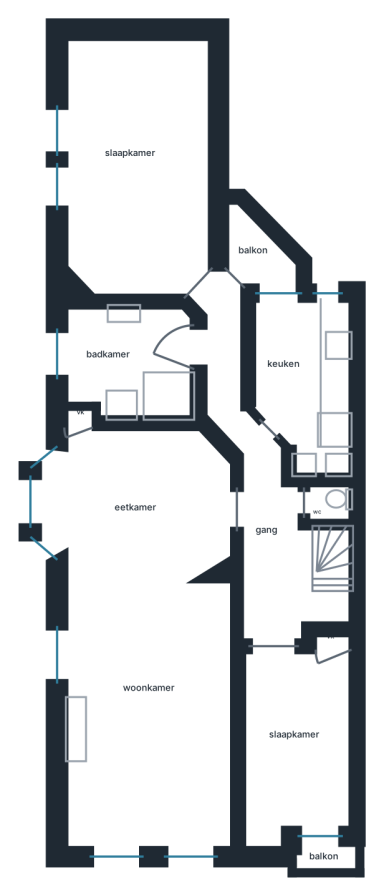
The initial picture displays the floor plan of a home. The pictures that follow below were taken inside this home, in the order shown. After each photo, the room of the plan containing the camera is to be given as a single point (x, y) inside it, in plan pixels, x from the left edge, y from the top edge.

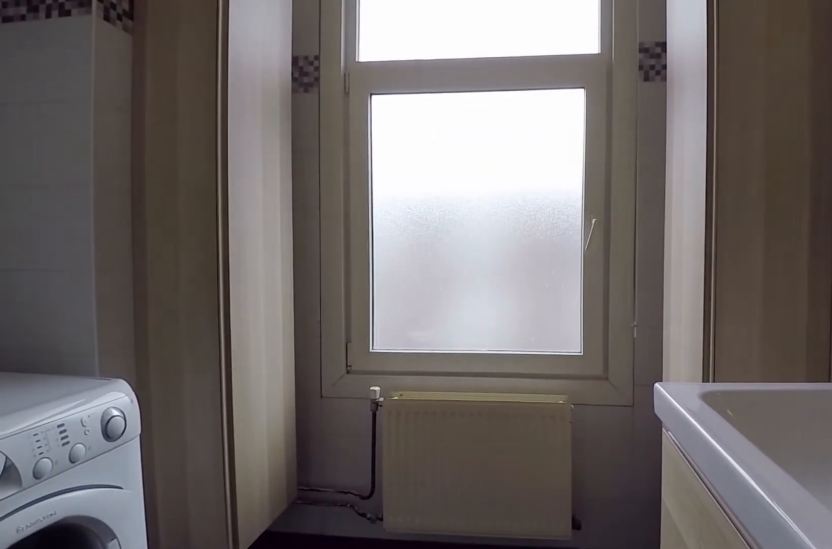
(131, 364)
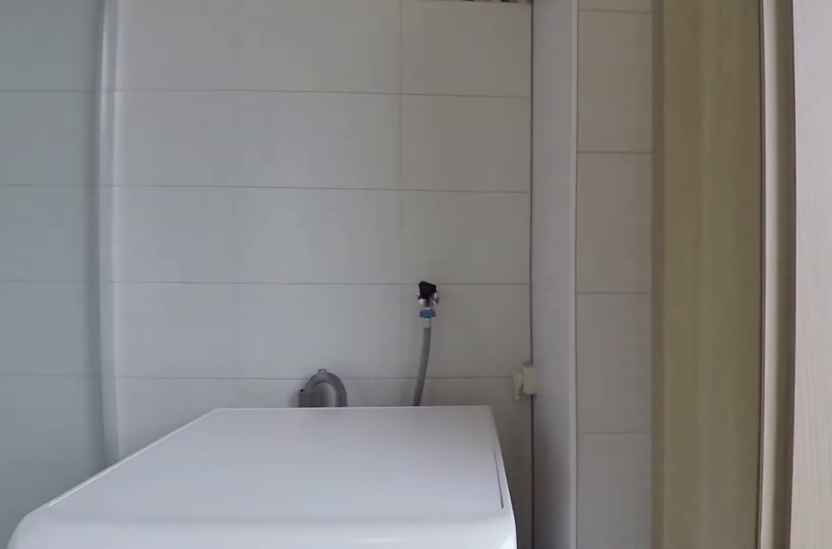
(131, 364)
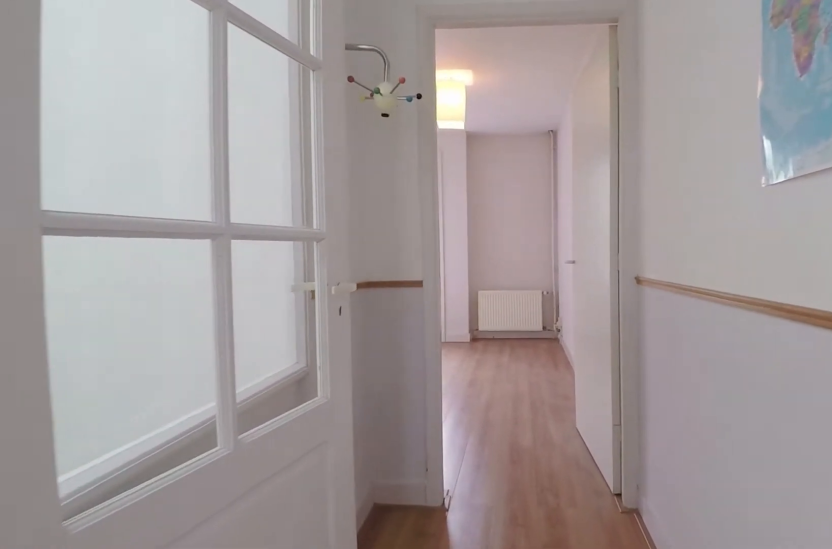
(329, 560)
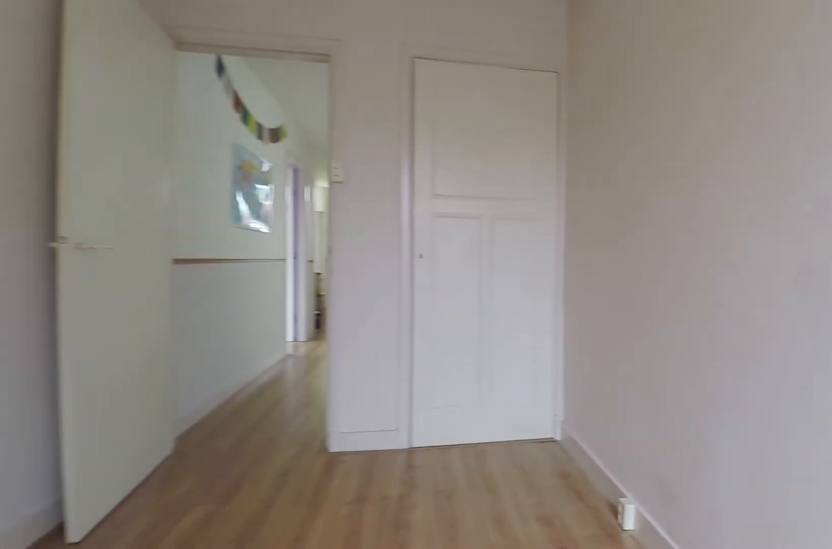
(295, 743)
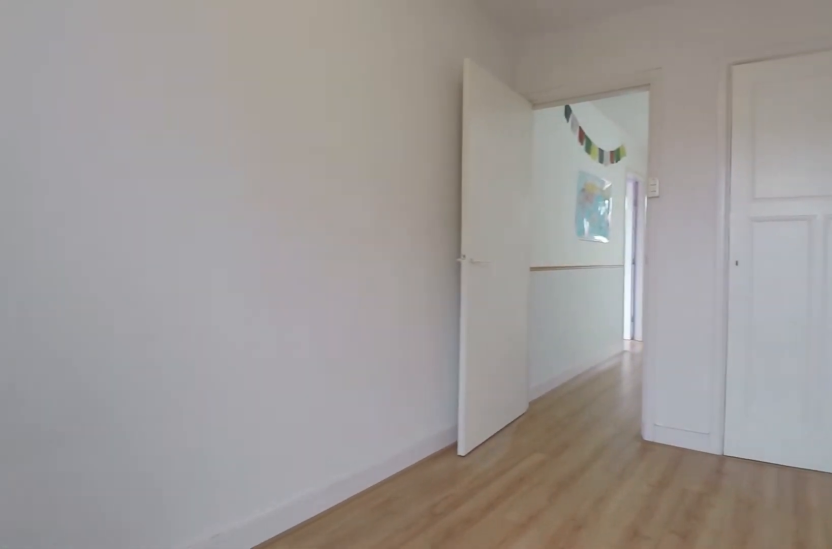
(295, 743)
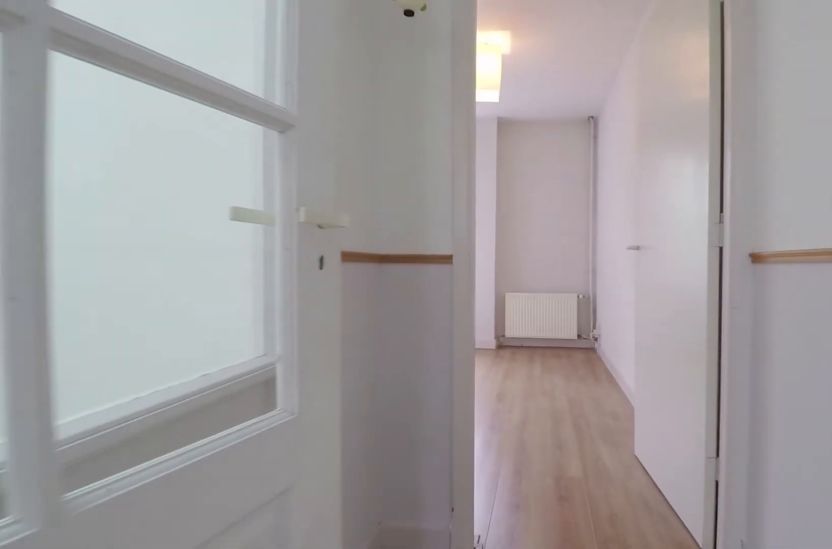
(332, 560)
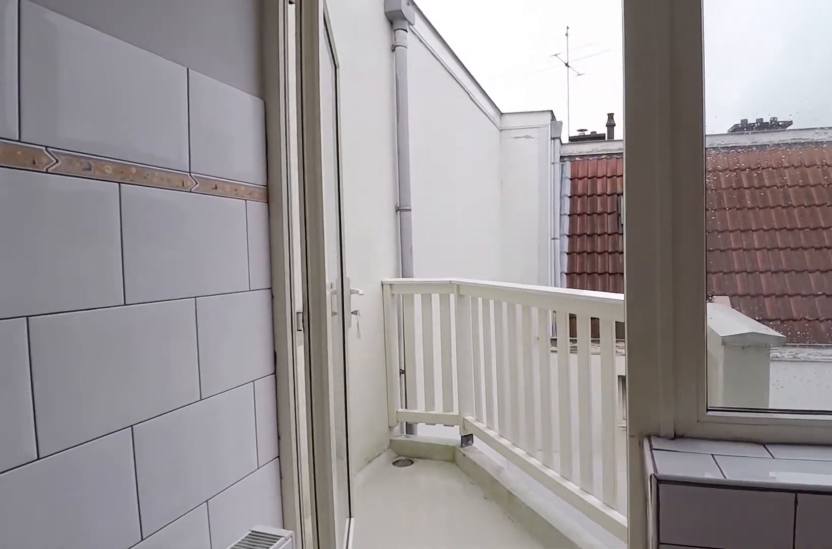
(306, 367)
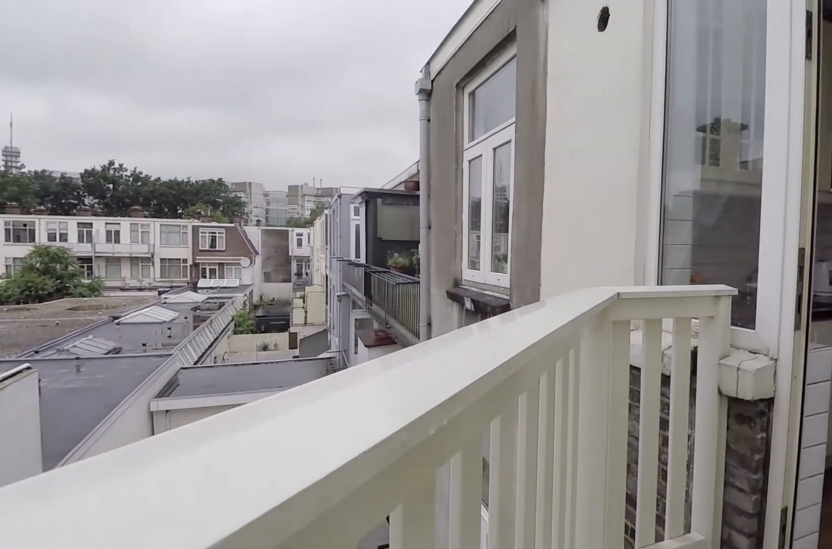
(259, 256)
